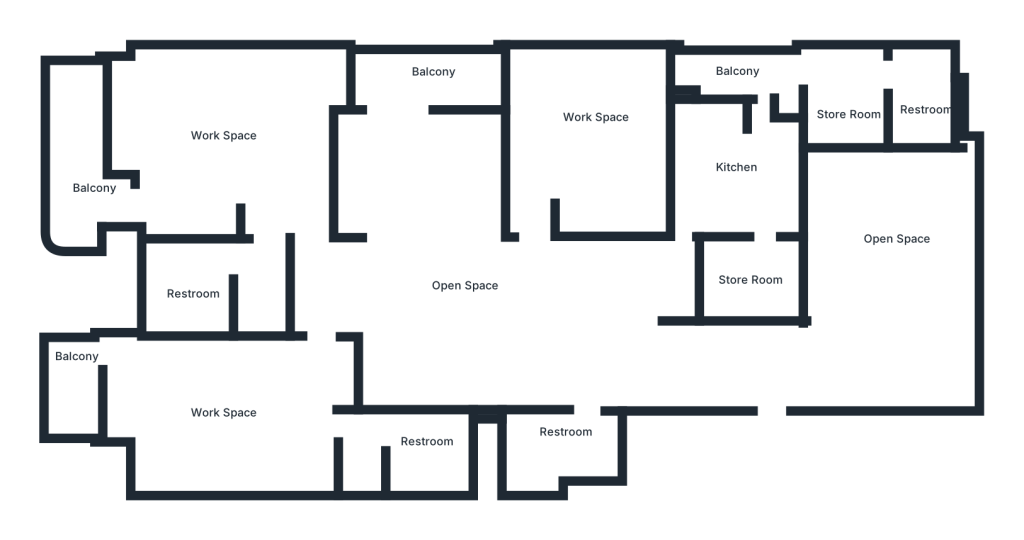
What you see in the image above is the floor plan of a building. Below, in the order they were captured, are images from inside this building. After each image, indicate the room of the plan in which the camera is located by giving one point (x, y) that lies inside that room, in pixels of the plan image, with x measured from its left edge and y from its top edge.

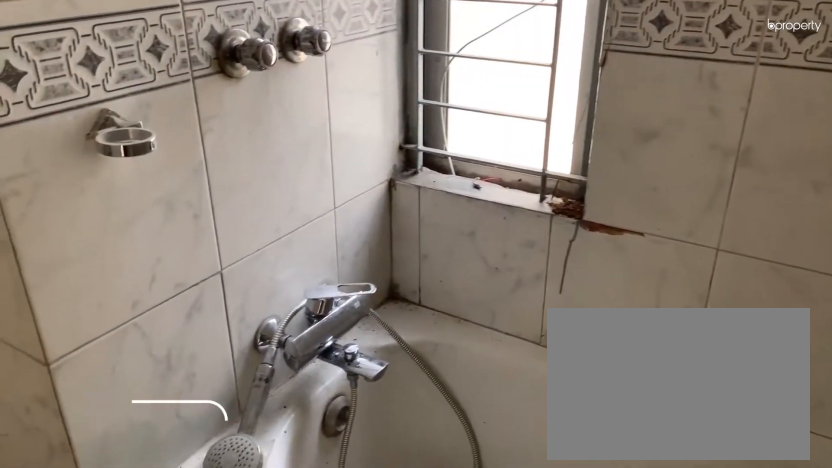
(202, 272)
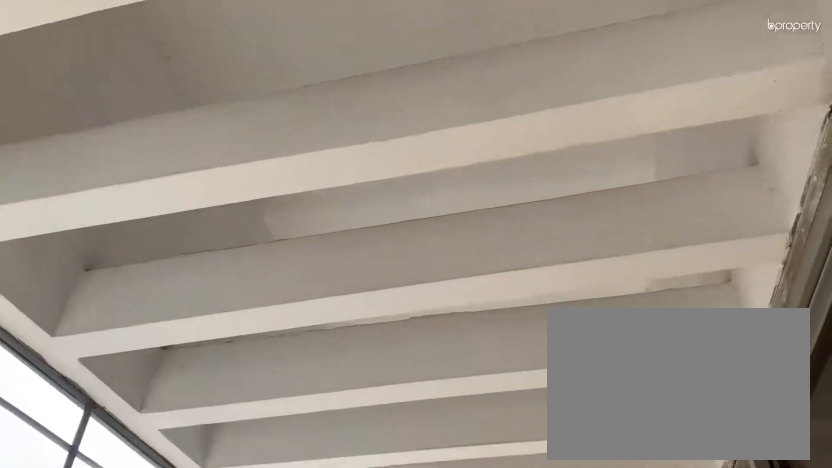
(75, 190)
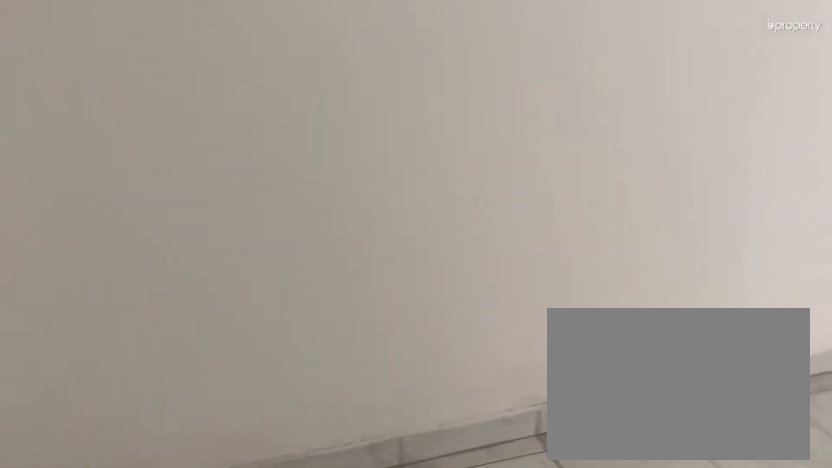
(238, 421)
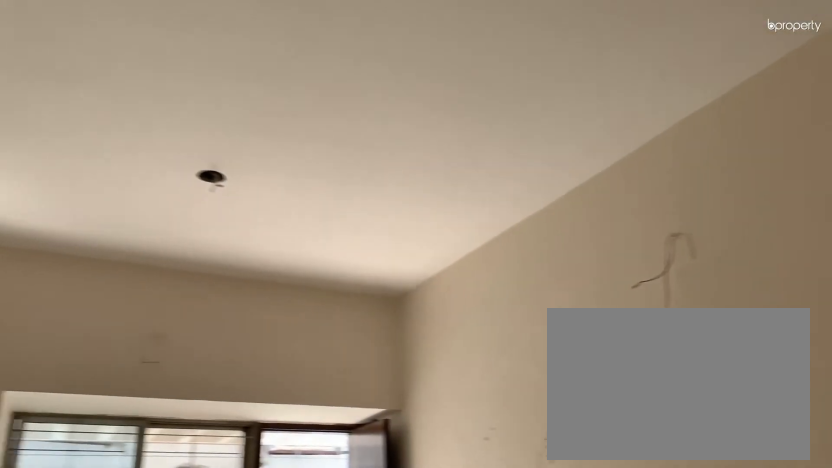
(238, 421)
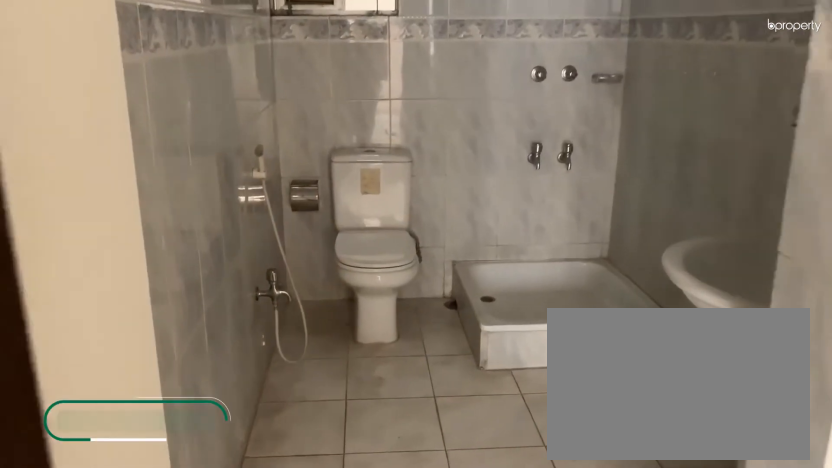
(430, 441)
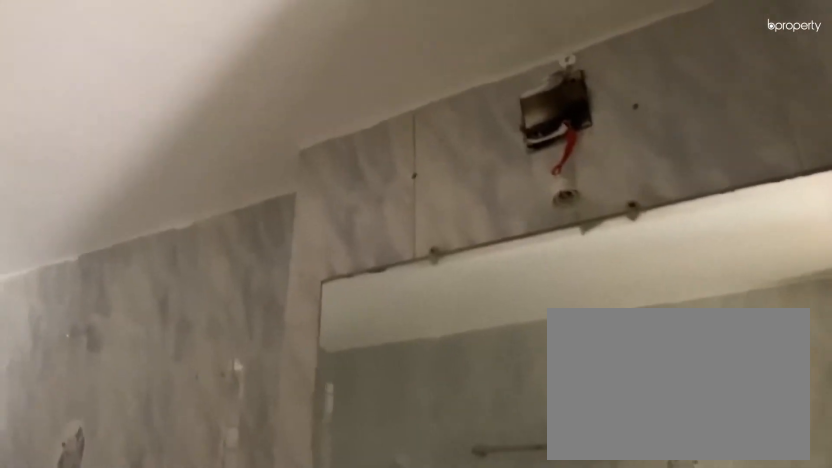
(430, 441)
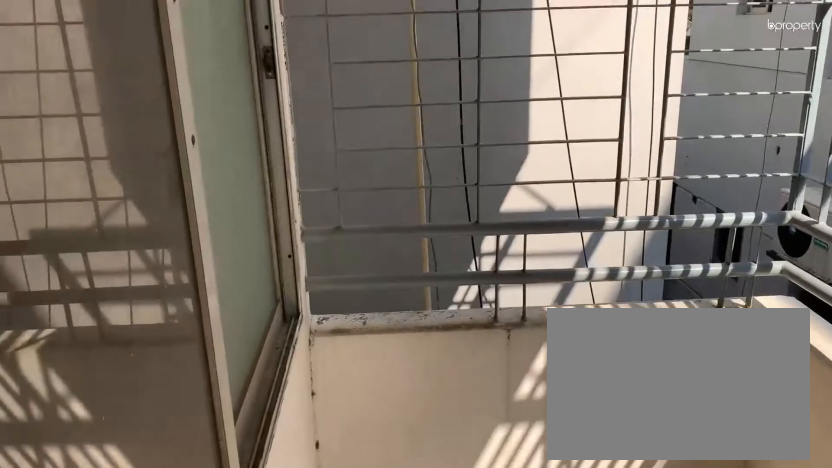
(70, 382)
